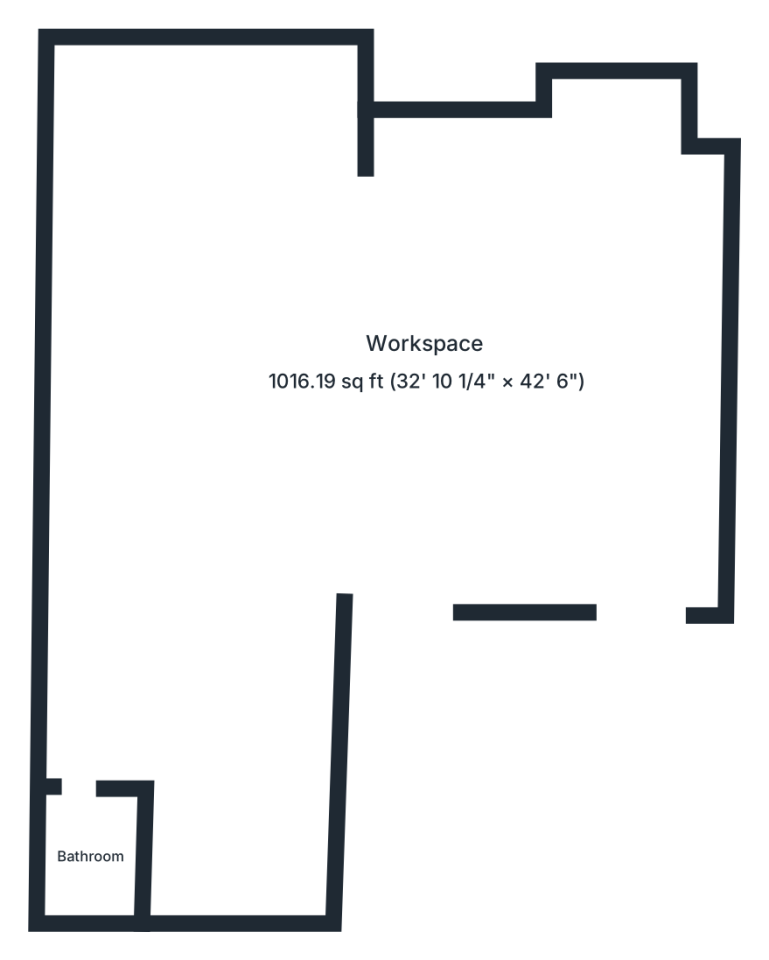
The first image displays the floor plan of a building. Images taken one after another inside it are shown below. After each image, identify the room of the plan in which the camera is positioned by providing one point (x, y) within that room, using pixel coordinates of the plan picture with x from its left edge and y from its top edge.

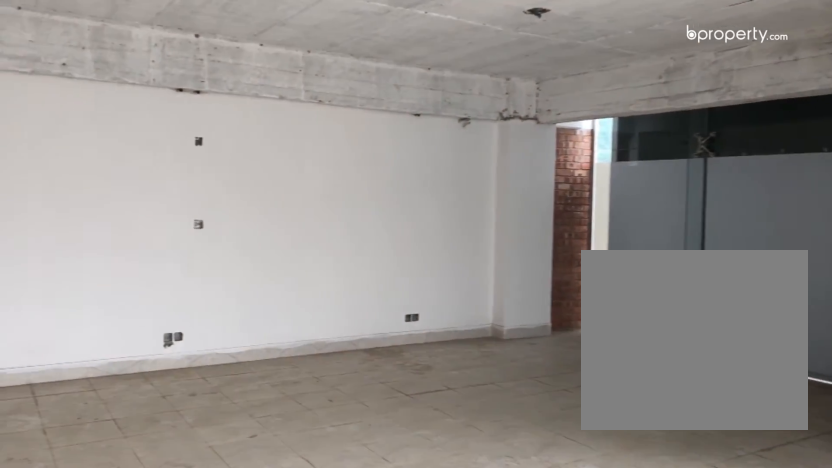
(429, 368)
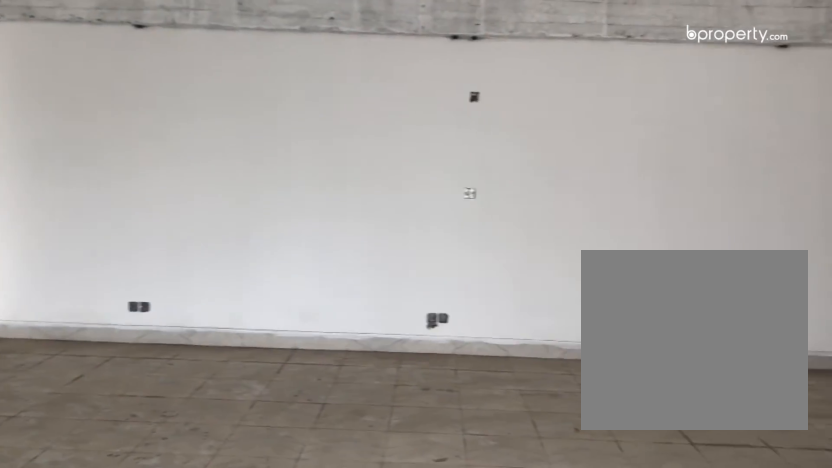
(429, 368)
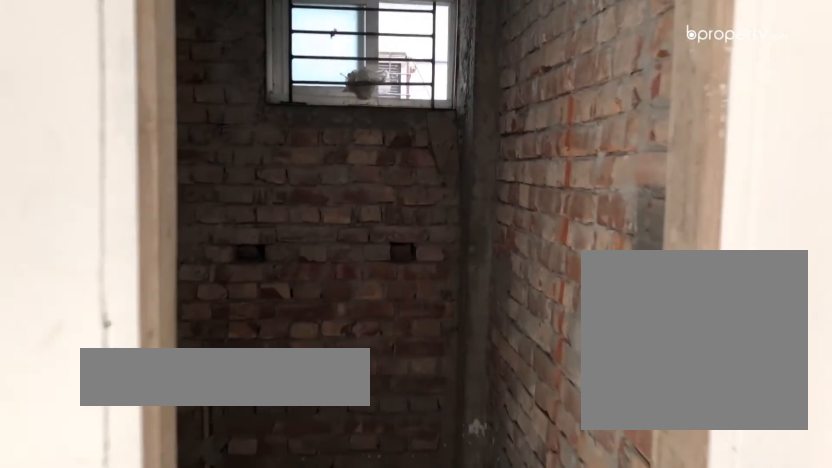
(91, 864)
